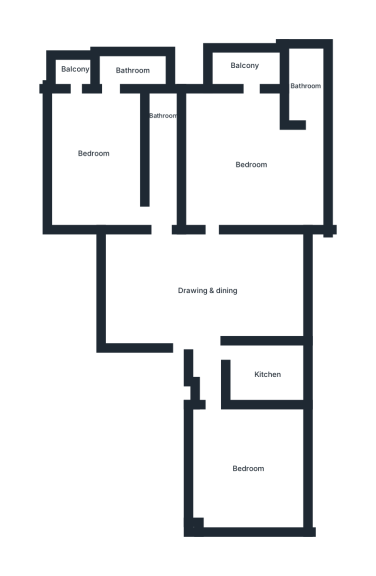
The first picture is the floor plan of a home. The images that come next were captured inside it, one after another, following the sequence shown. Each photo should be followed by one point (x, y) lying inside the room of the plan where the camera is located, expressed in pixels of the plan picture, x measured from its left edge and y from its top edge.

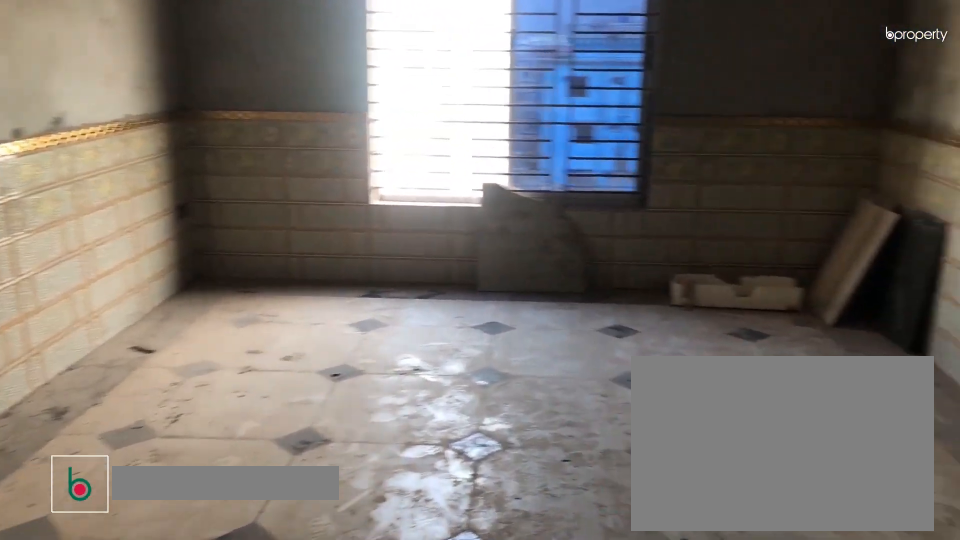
(207, 290)
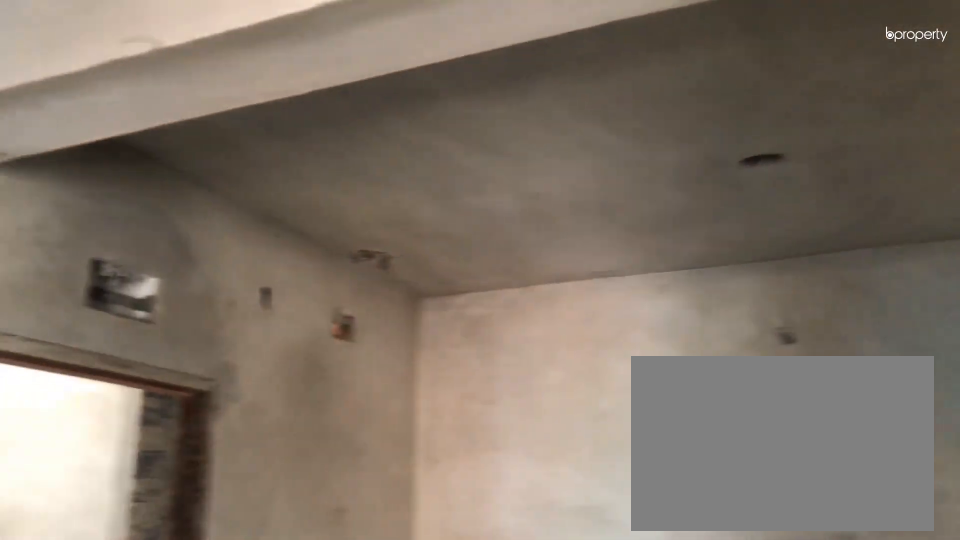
(207, 290)
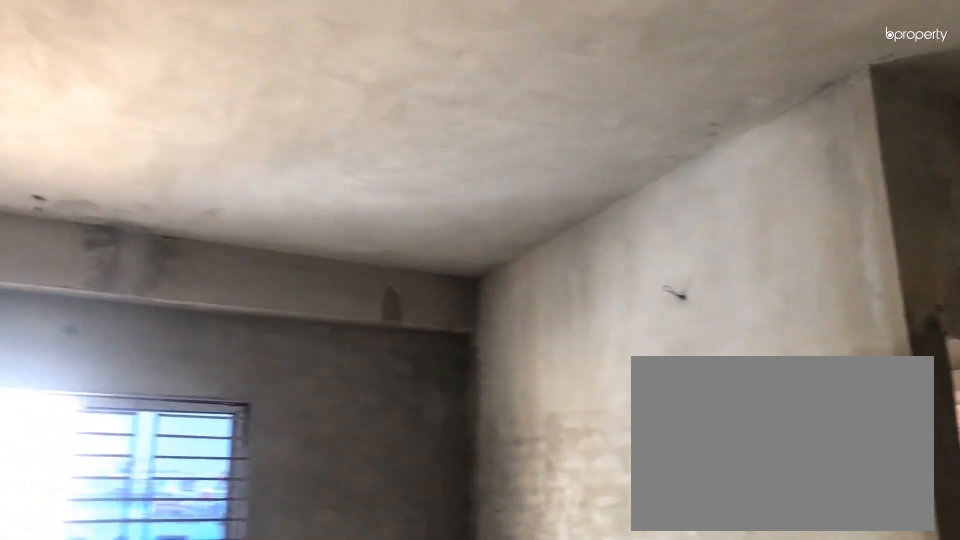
(207, 290)
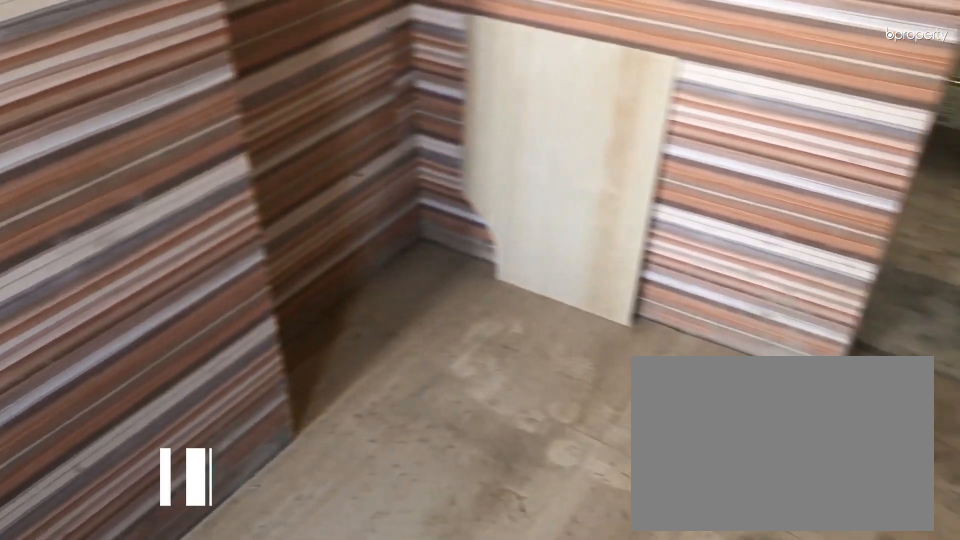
(269, 377)
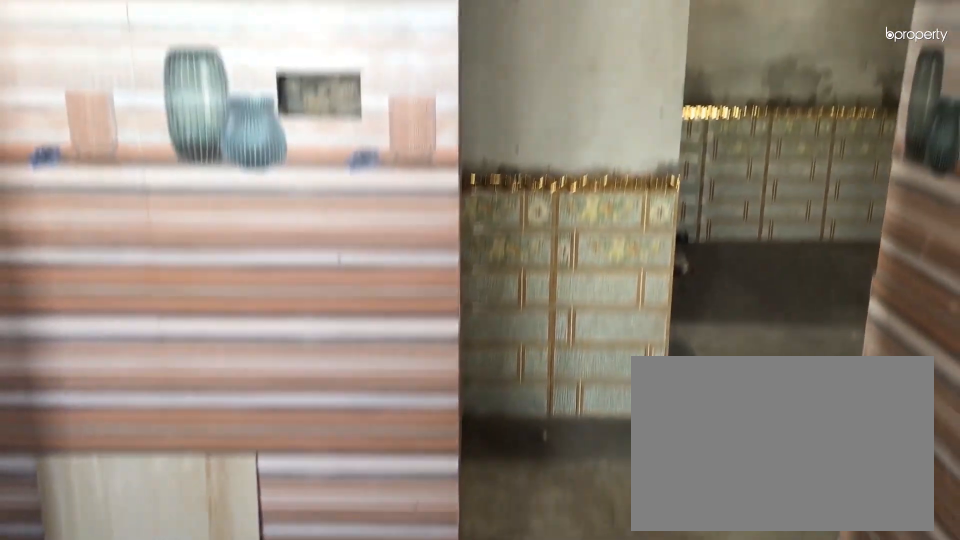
(269, 377)
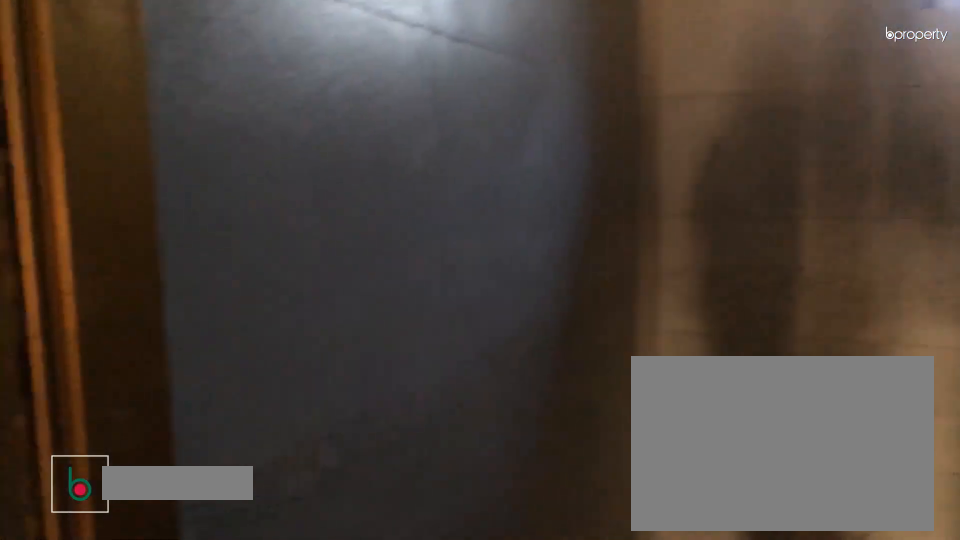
(161, 114)
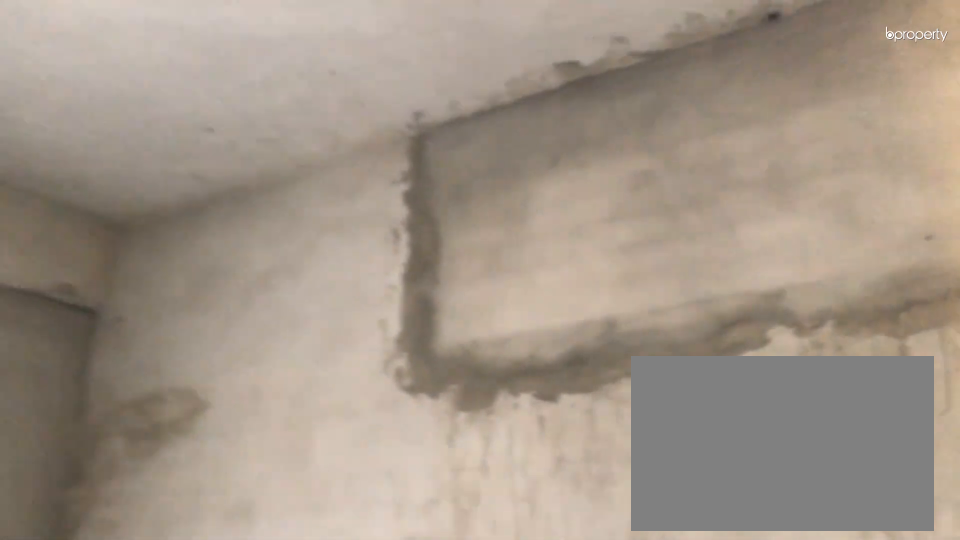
(94, 152)
